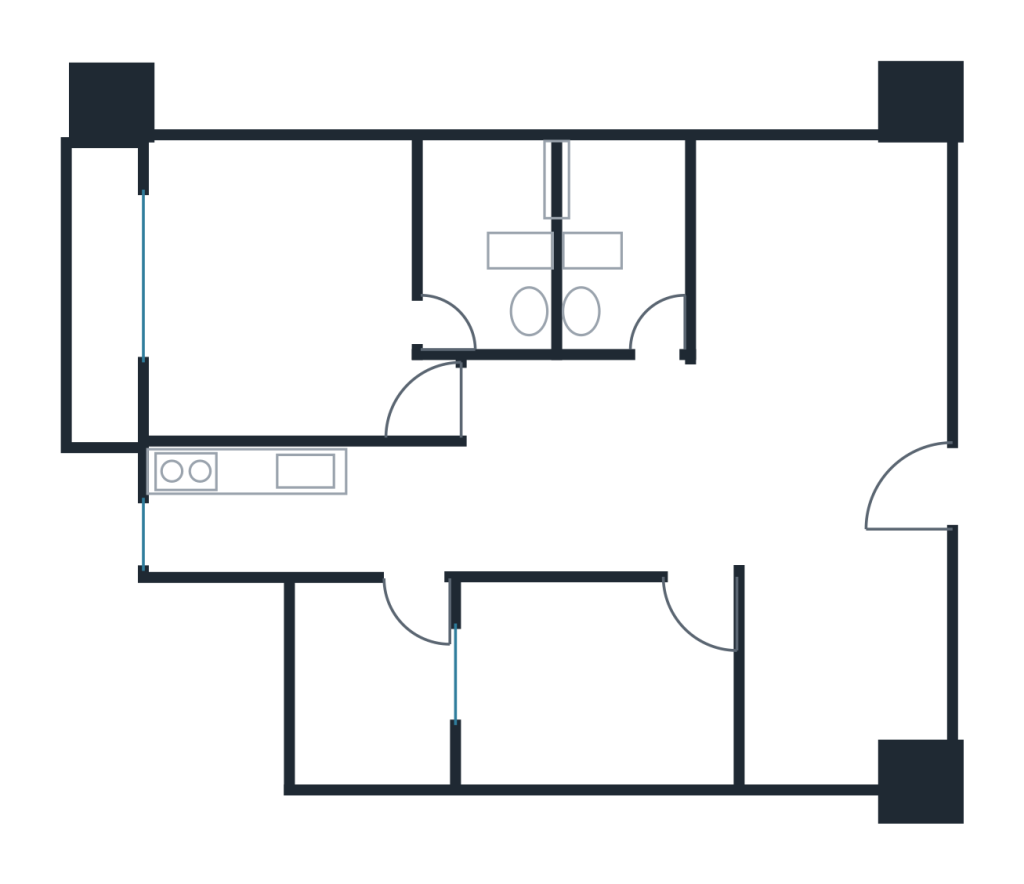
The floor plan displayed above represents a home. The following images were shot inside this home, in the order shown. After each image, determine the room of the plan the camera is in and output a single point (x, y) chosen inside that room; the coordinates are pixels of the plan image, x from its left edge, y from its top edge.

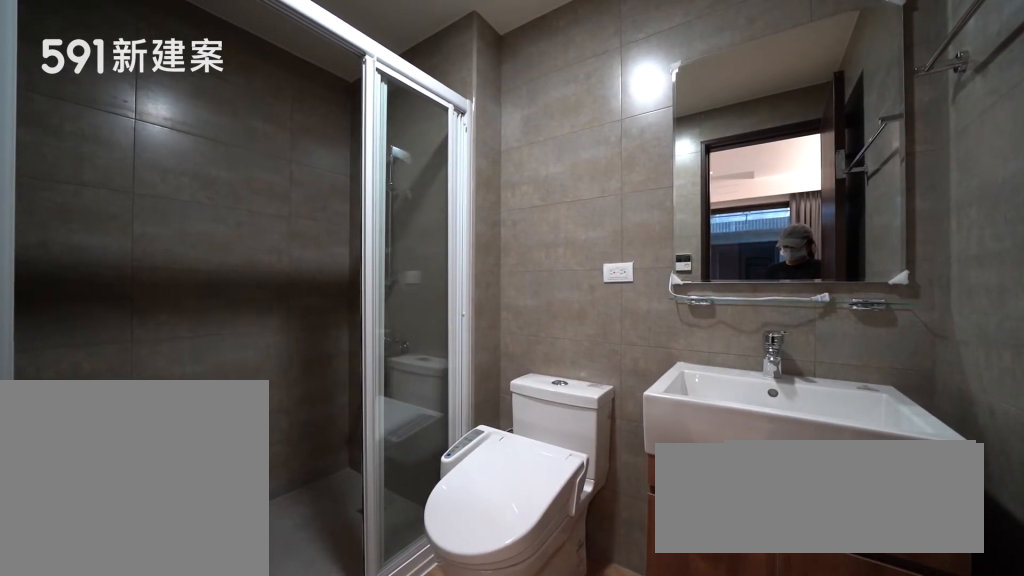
(490, 237)
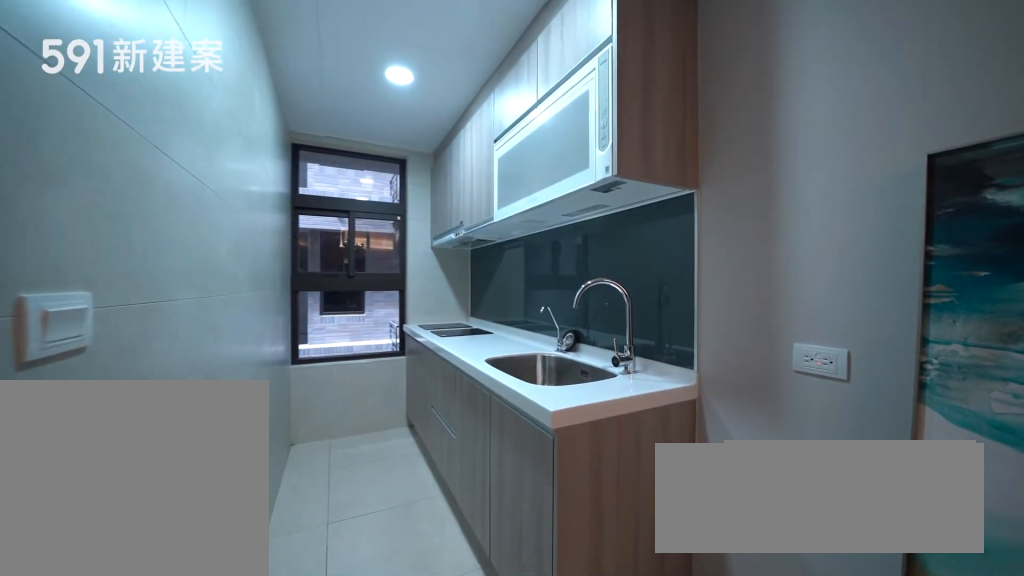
(291, 509)
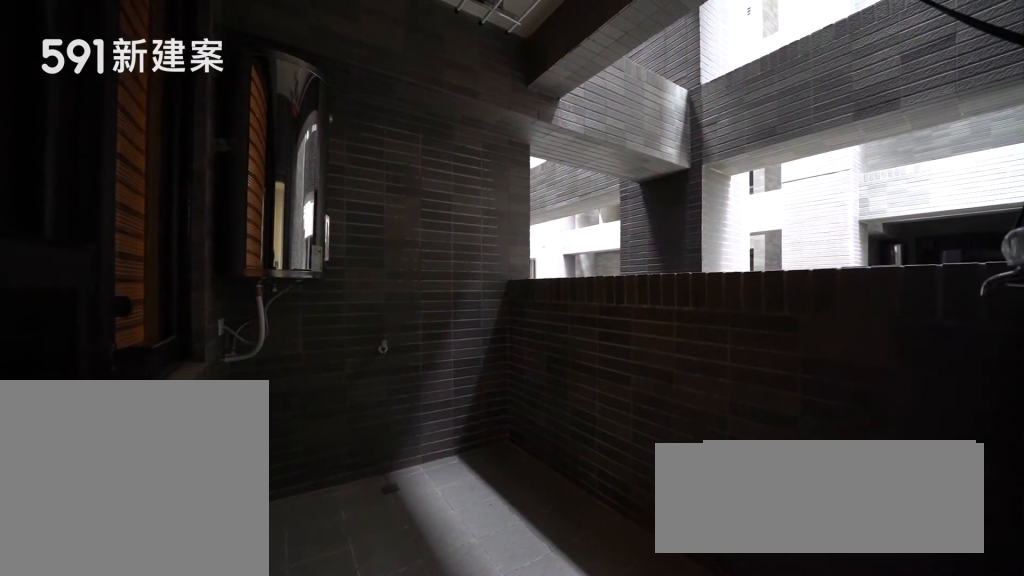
(370, 689)
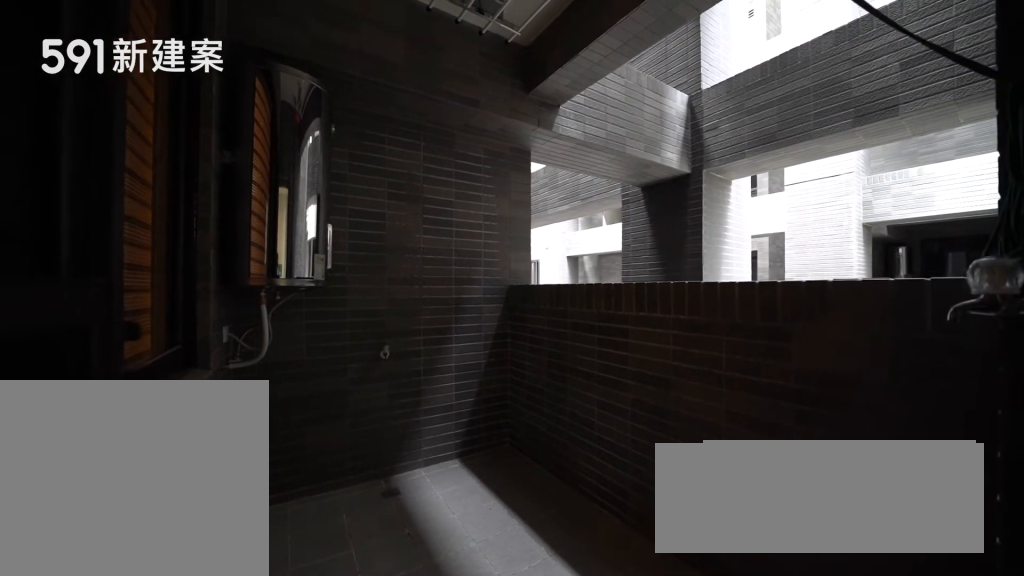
(370, 689)
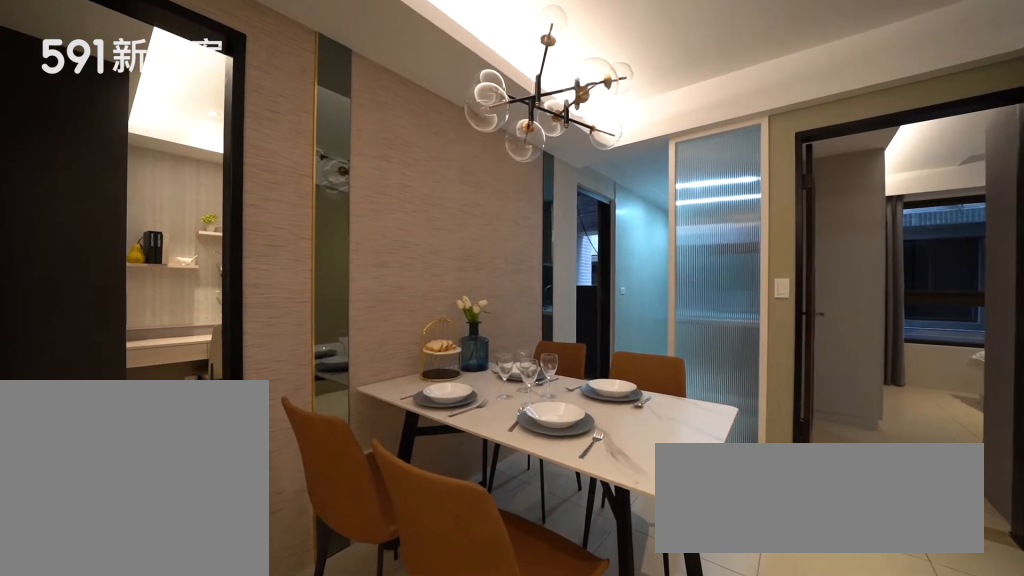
(574, 497)
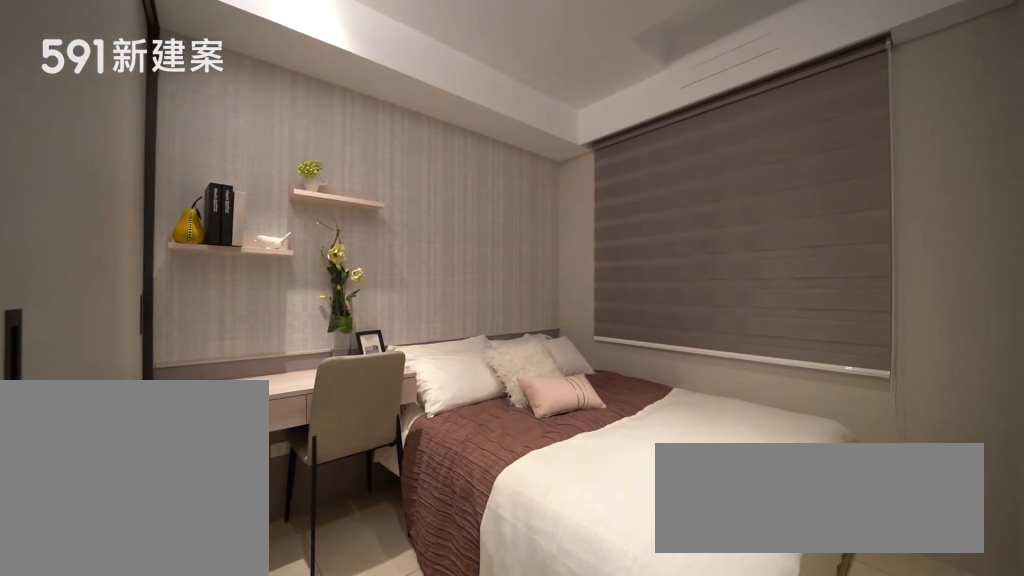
(593, 681)
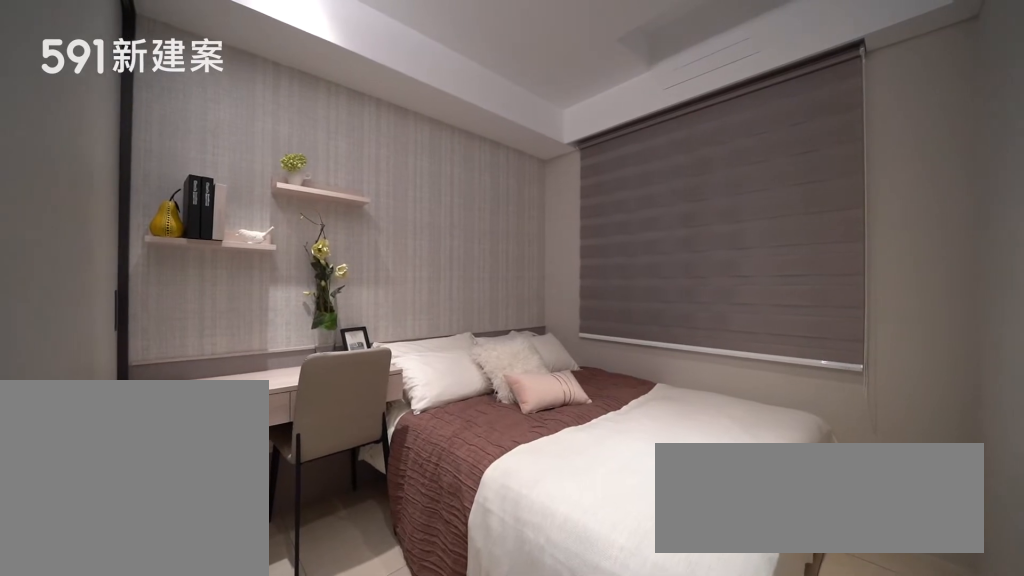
(593, 681)
